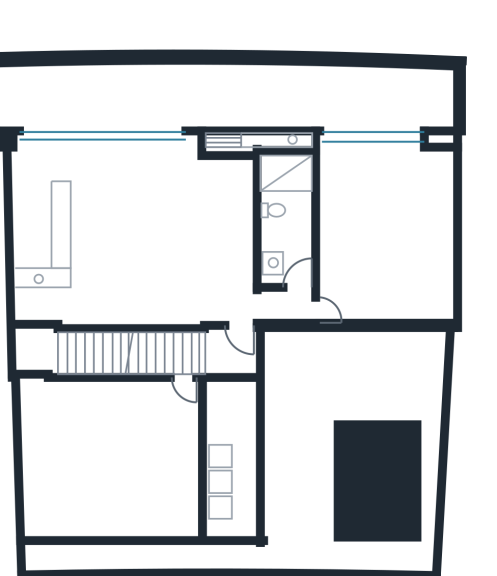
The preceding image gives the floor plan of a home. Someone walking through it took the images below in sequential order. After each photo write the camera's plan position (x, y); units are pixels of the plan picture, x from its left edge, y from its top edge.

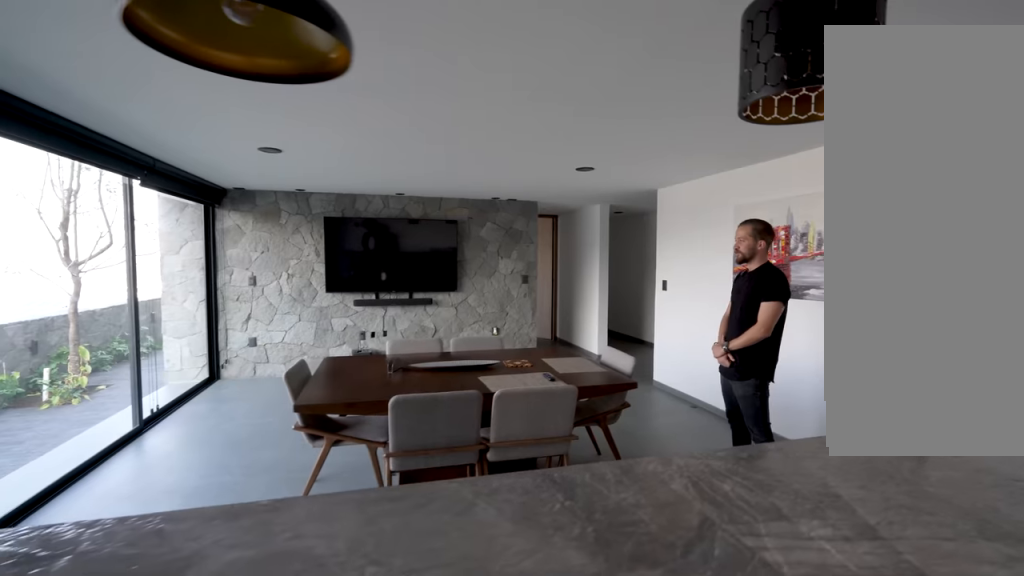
(38, 203)
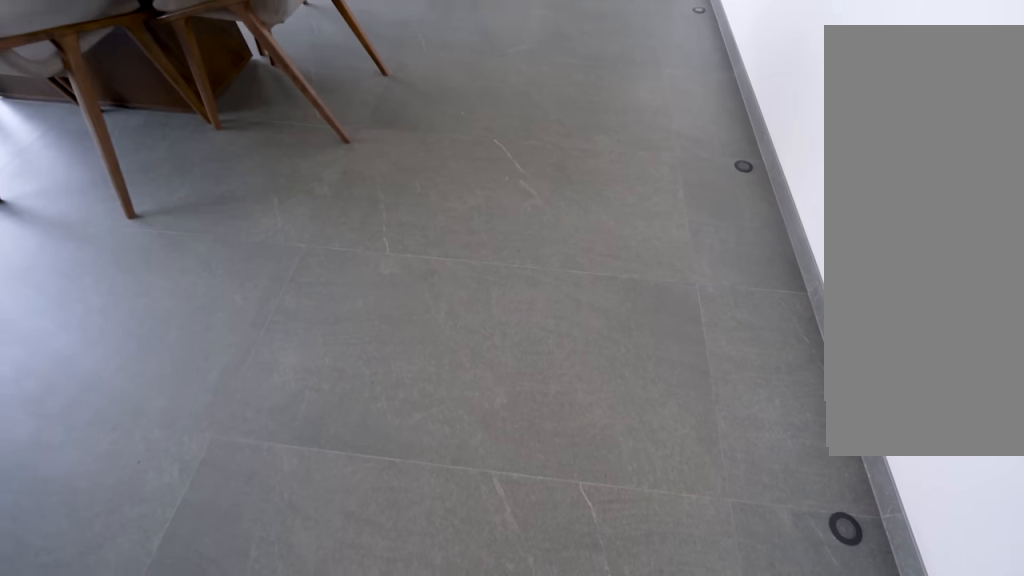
(130, 211)
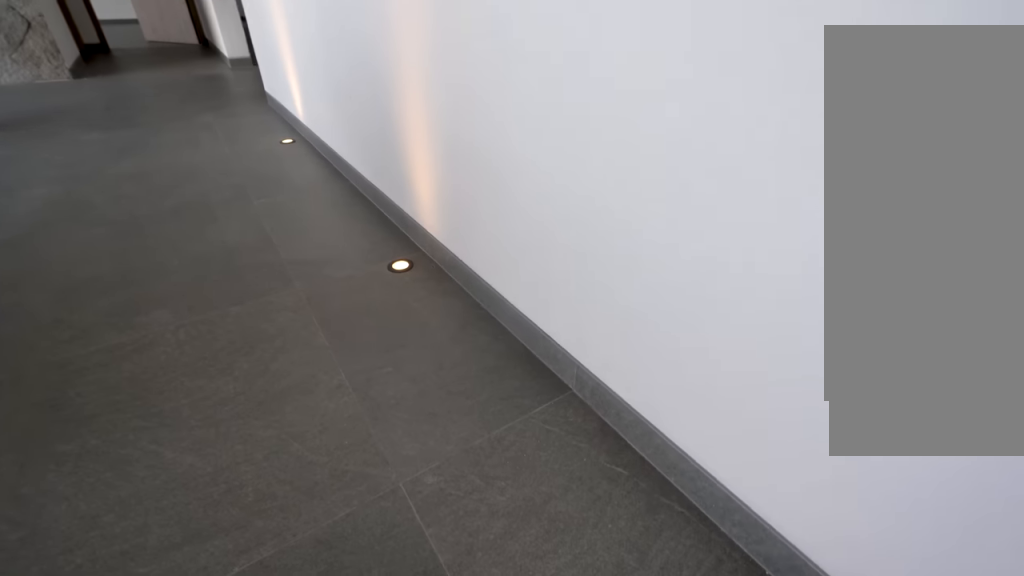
(129, 297)
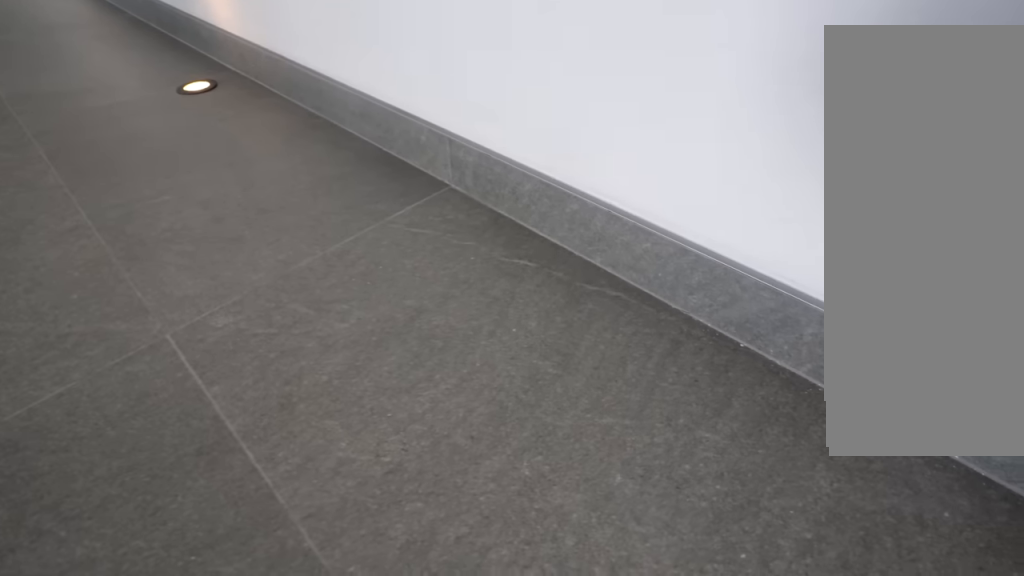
(138, 308)
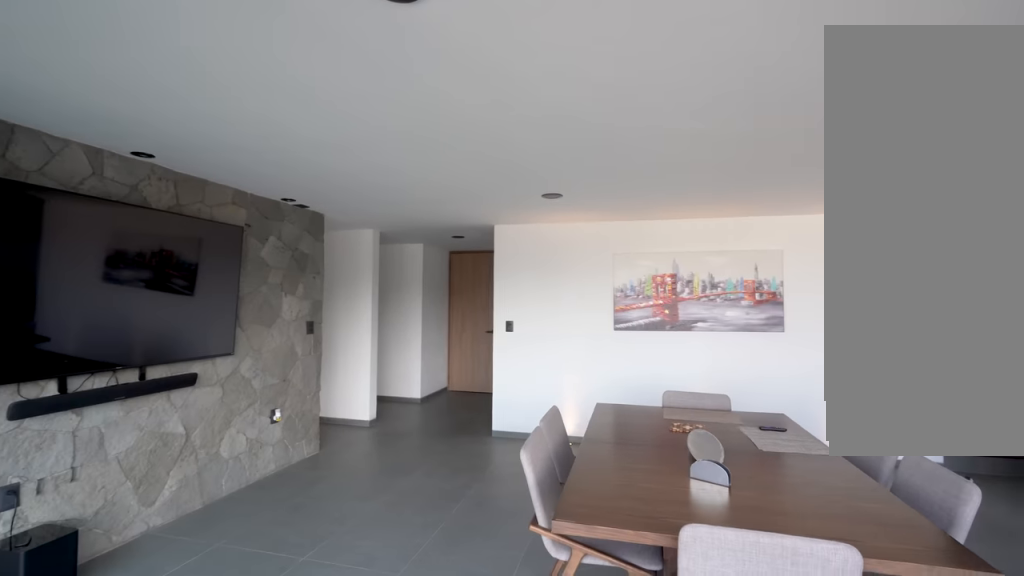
(128, 190)
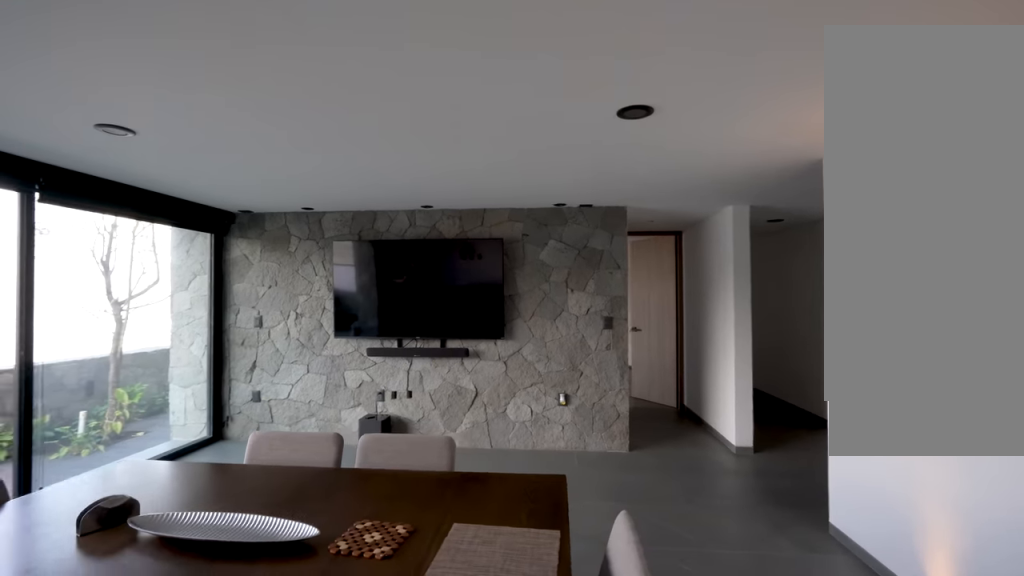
(99, 196)
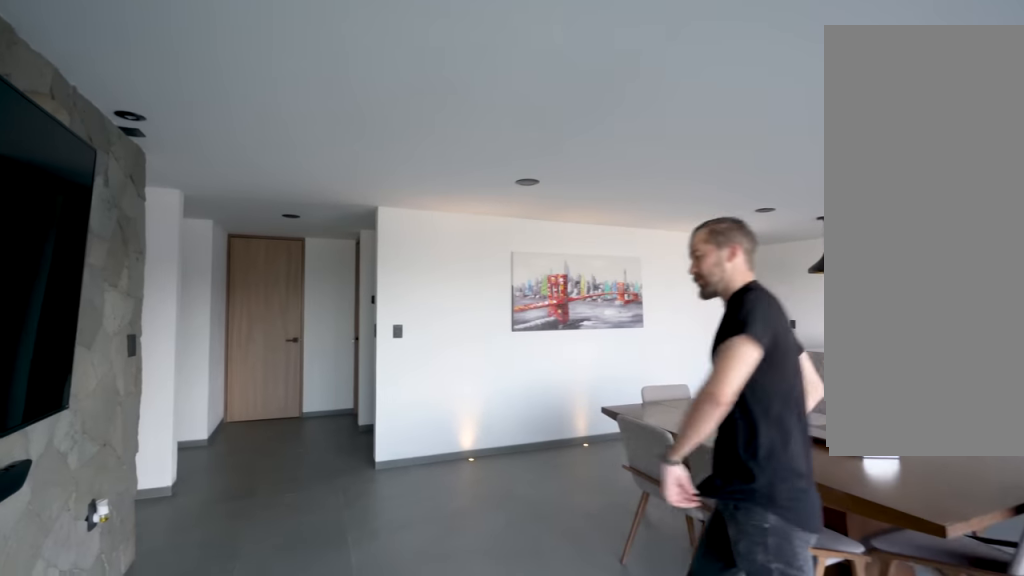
(178, 204)
